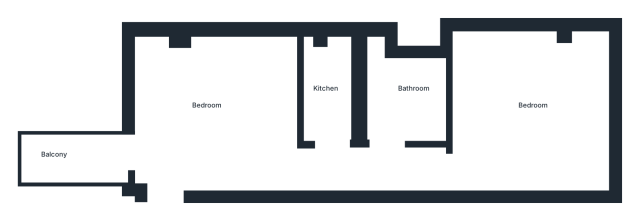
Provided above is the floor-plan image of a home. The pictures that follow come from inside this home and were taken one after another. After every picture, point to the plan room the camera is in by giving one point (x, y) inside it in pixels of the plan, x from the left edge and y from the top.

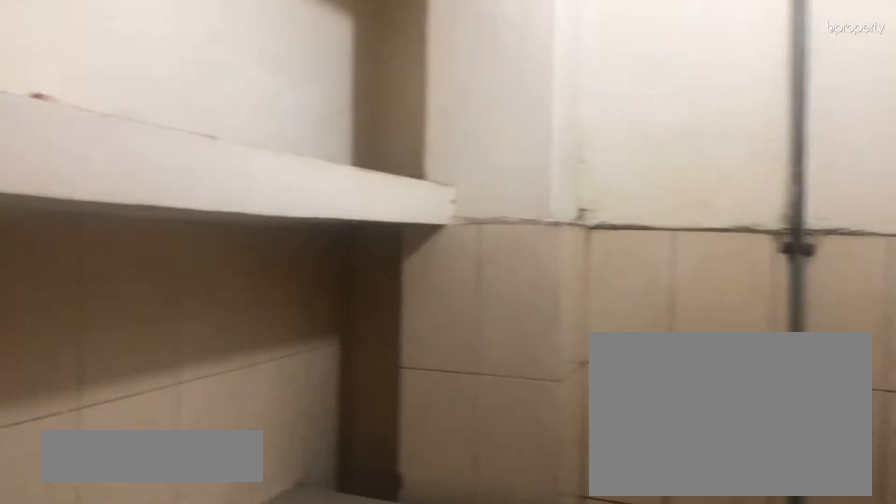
(328, 96)
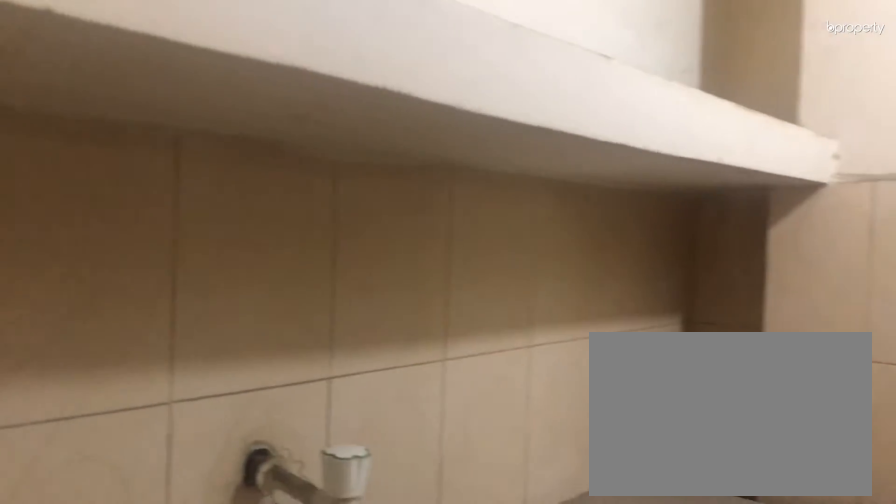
(328, 96)
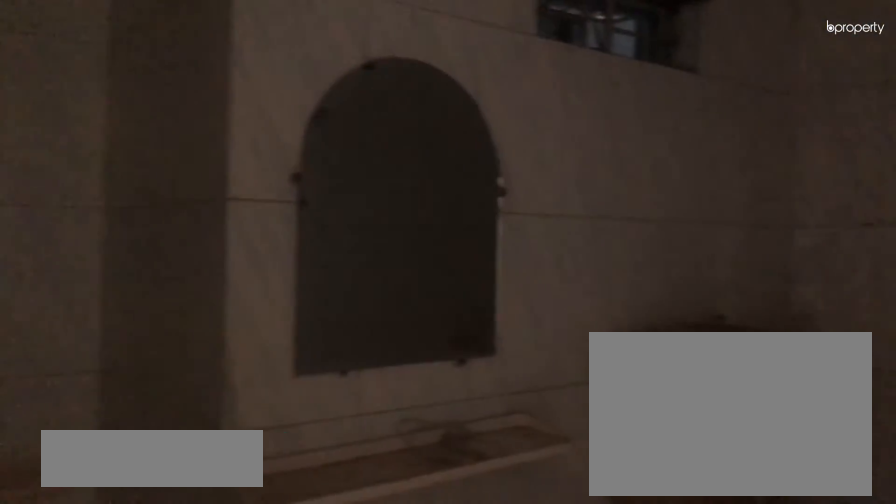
(402, 102)
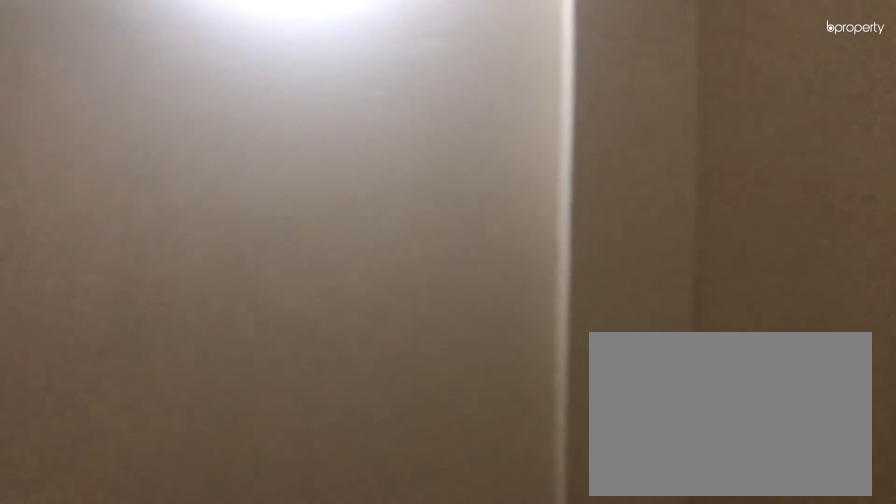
(522, 105)
